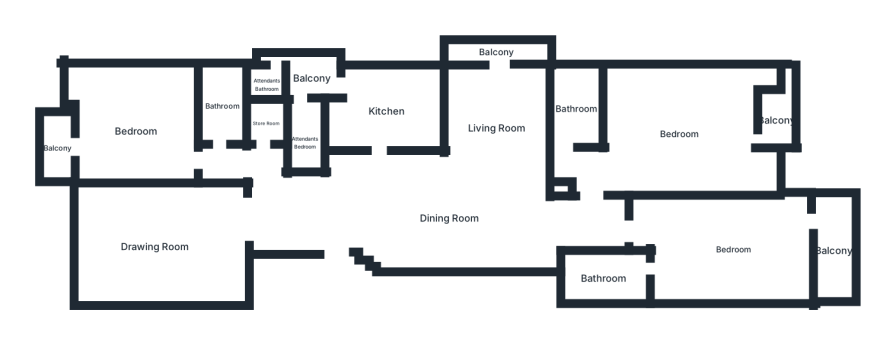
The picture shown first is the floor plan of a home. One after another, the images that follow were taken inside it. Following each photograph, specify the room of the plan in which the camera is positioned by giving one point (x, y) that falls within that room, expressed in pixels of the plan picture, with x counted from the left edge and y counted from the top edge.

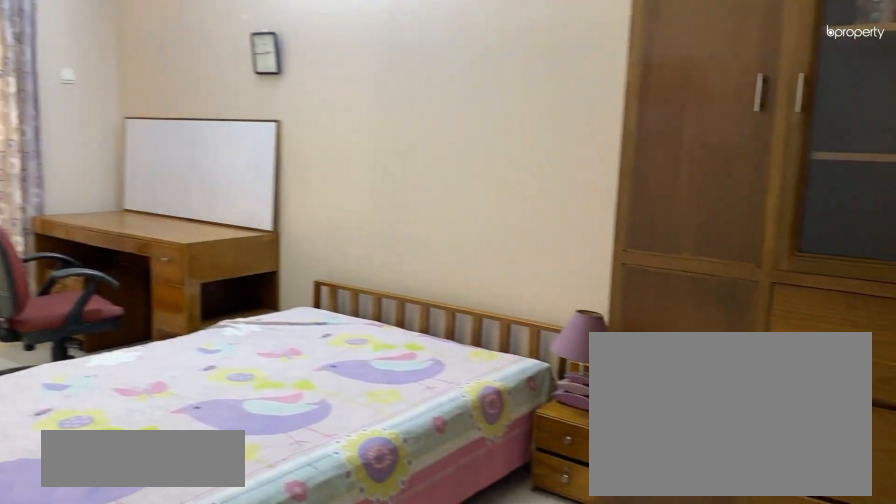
(733, 249)
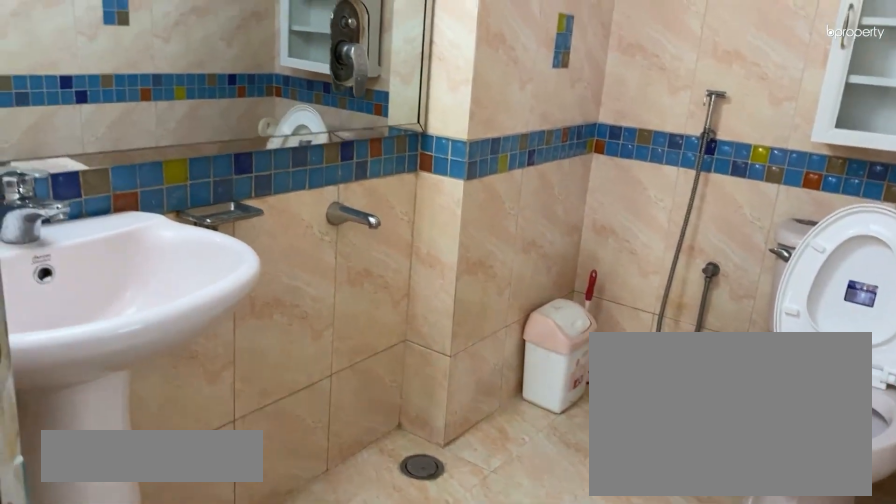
(604, 280)
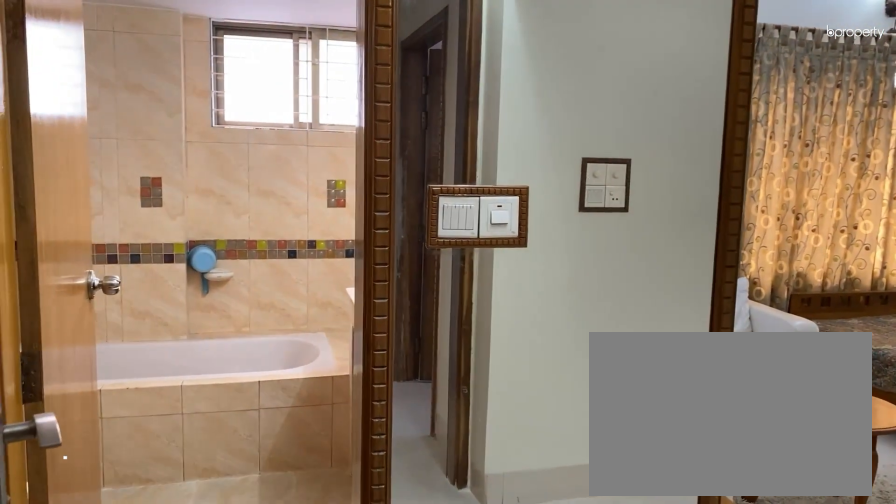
(676, 149)
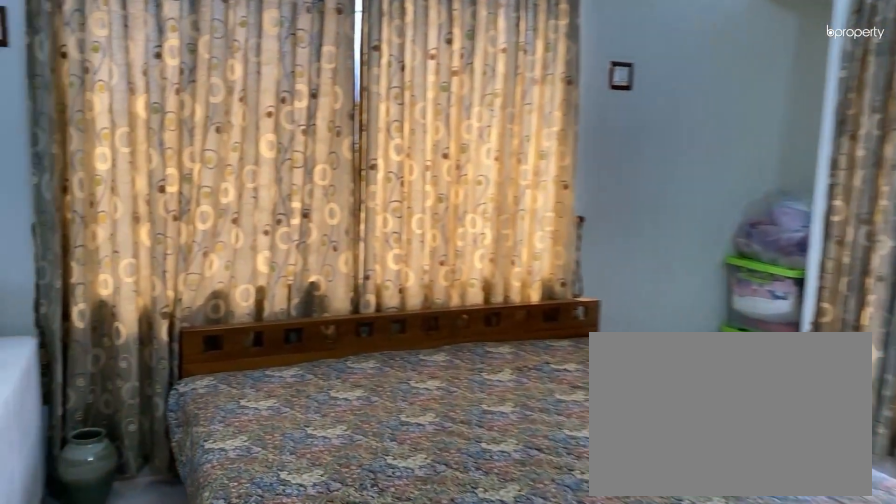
(679, 135)
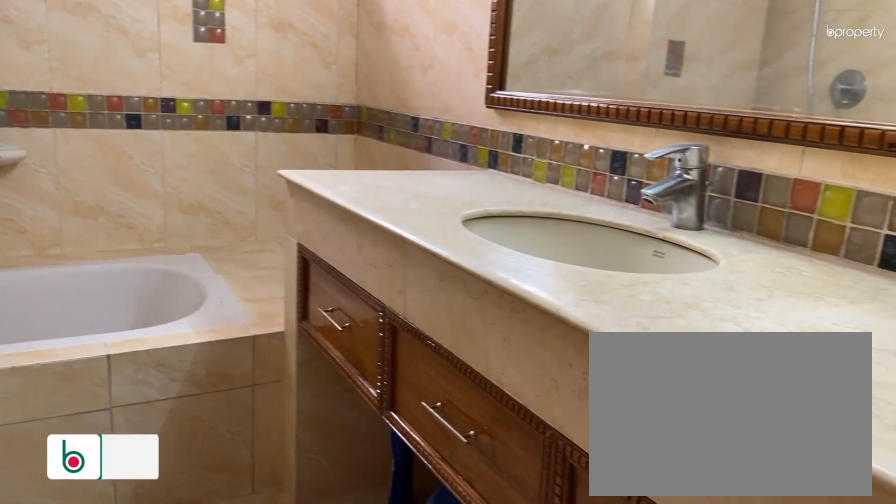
(576, 109)
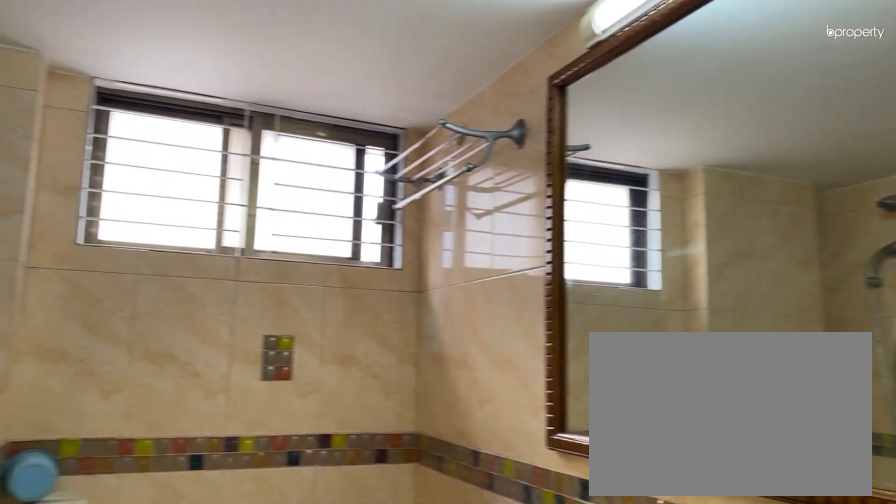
(576, 109)
